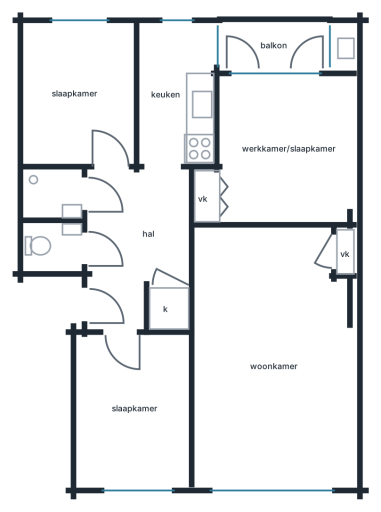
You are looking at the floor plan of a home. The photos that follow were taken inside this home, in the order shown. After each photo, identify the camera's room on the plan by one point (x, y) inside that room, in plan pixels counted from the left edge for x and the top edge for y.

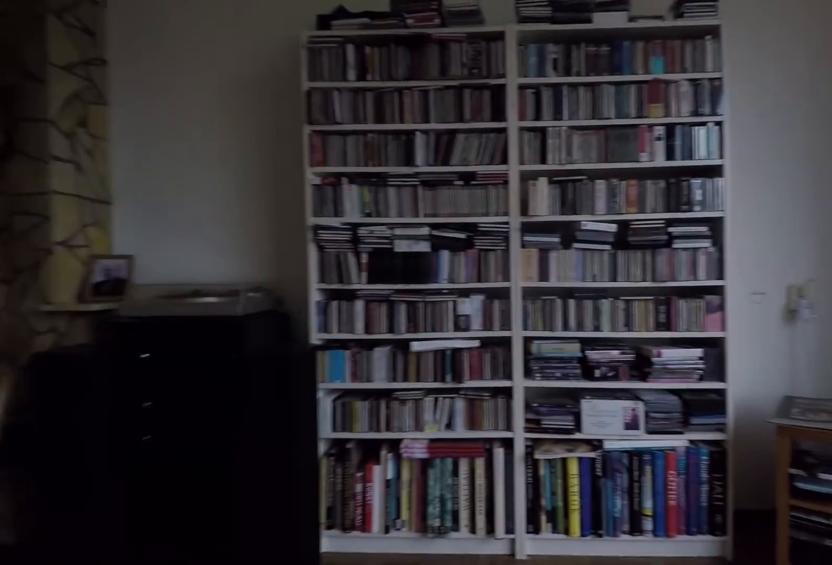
(271, 360)
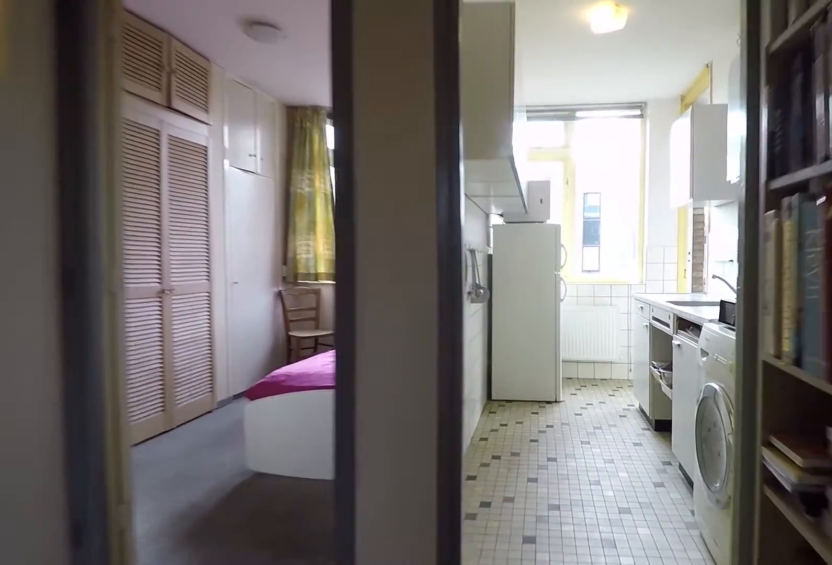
(134, 240)
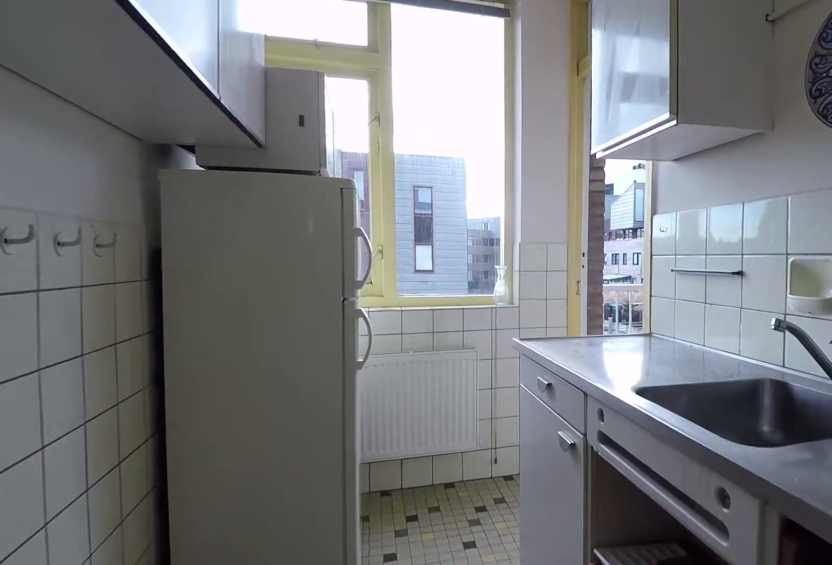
(181, 106)
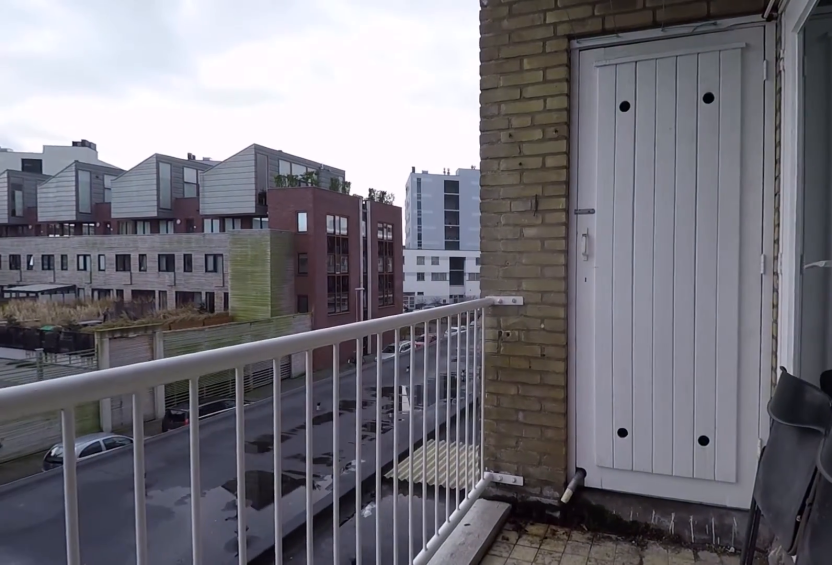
(273, 44)
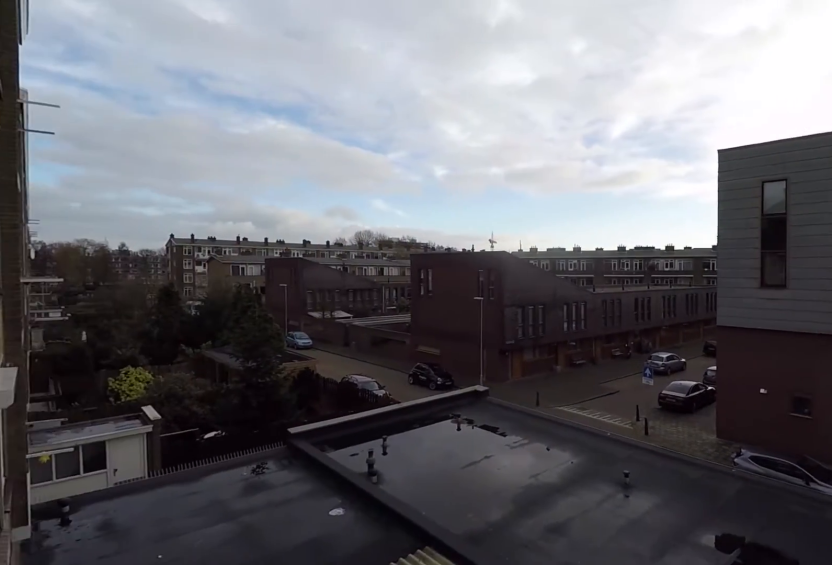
(273, 44)
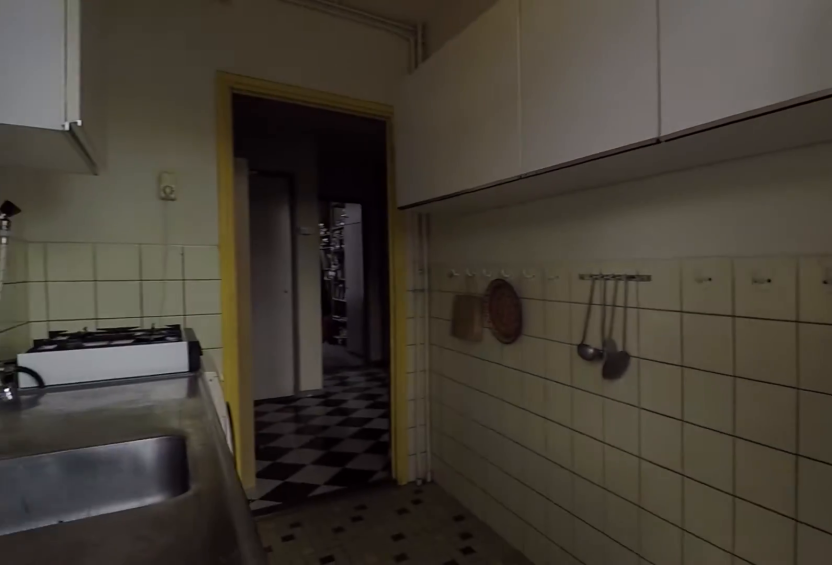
(177, 96)
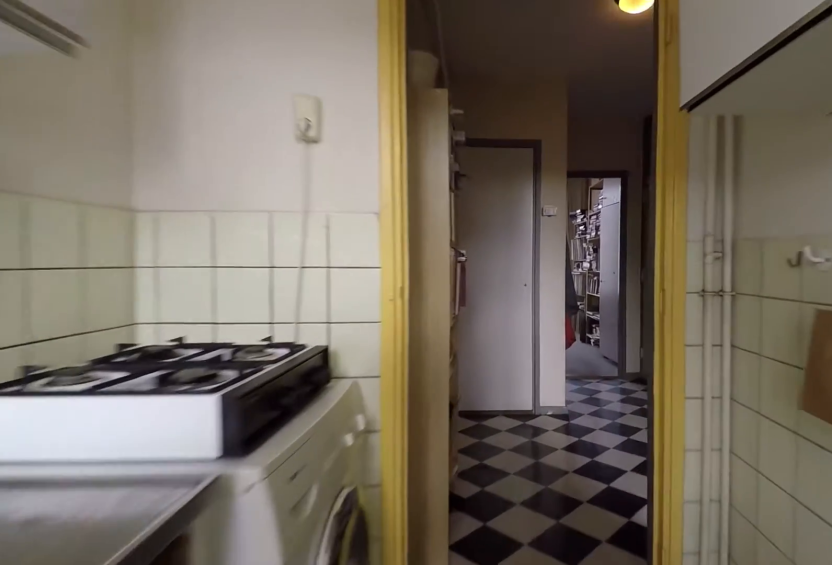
(177, 96)
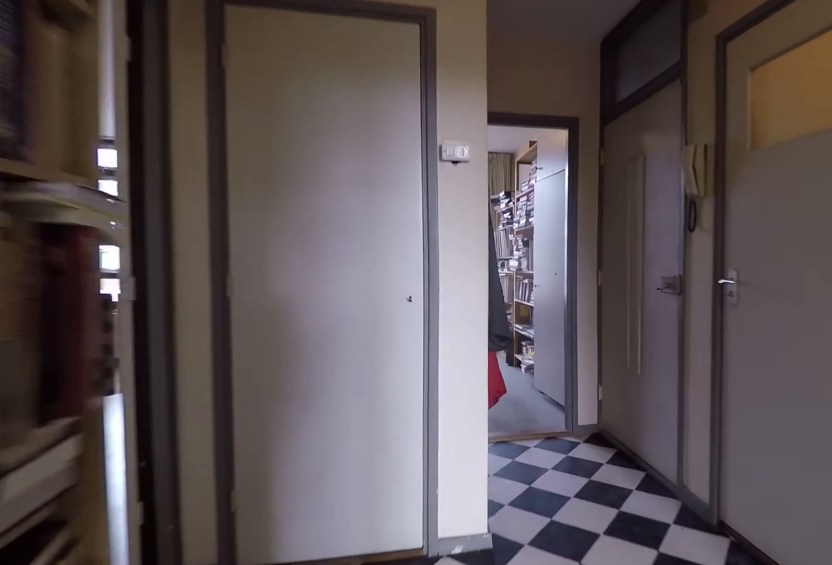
(132, 240)
